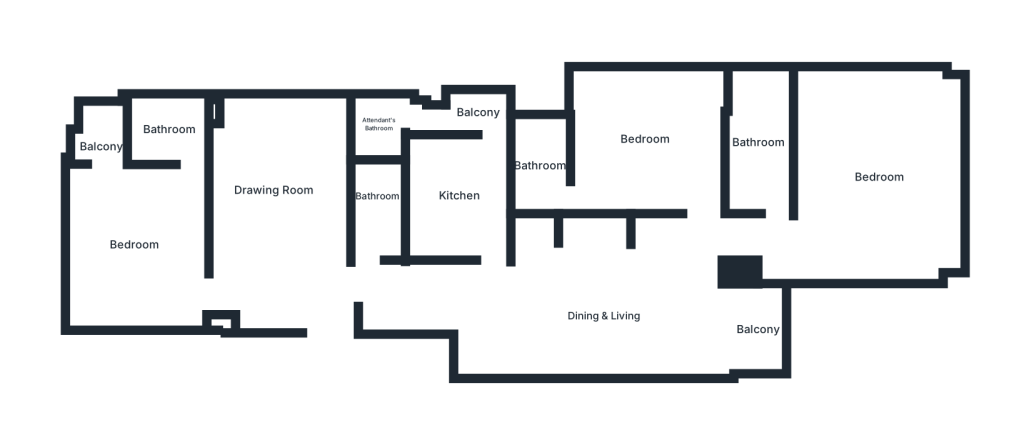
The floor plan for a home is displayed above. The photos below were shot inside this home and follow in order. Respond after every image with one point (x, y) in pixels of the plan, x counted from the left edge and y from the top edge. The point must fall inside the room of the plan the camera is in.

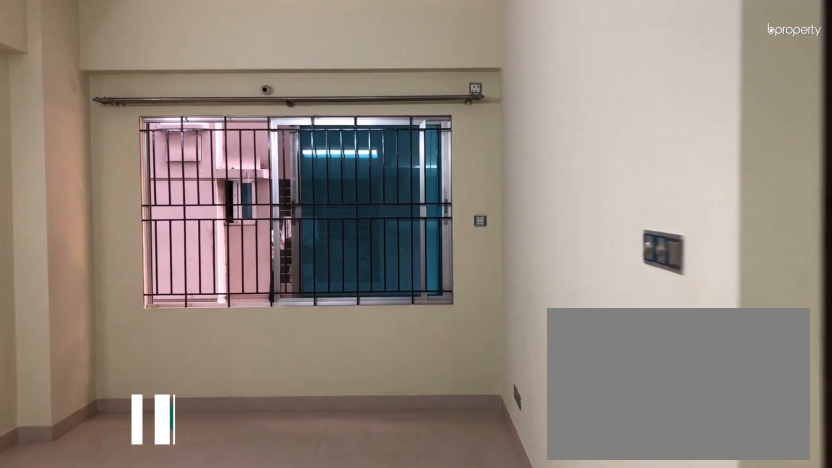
(319, 294)
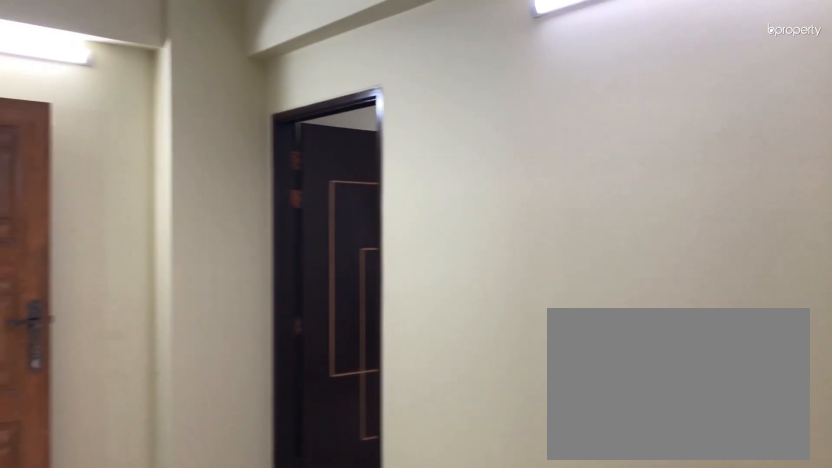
(283, 194)
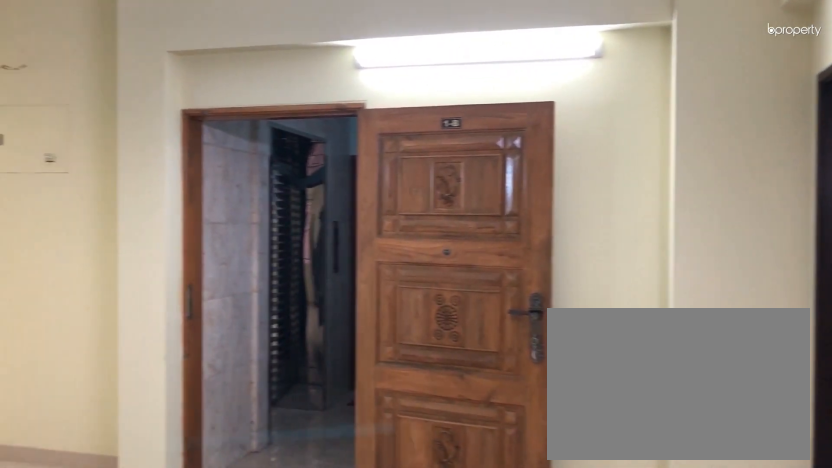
(283, 194)
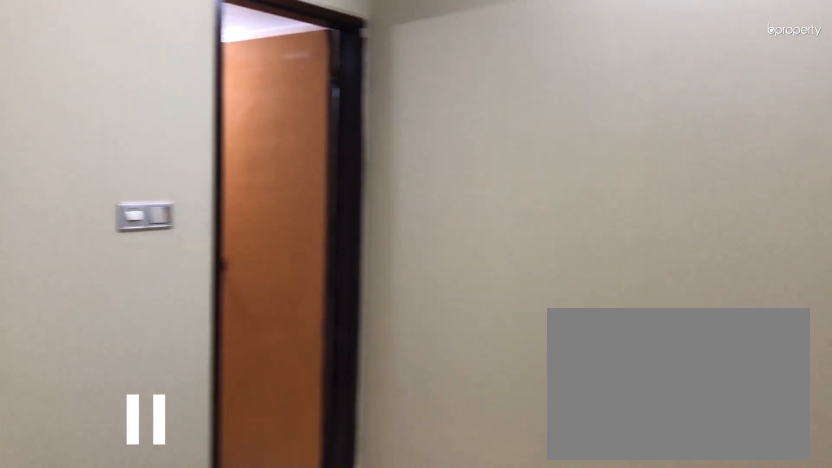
(137, 246)
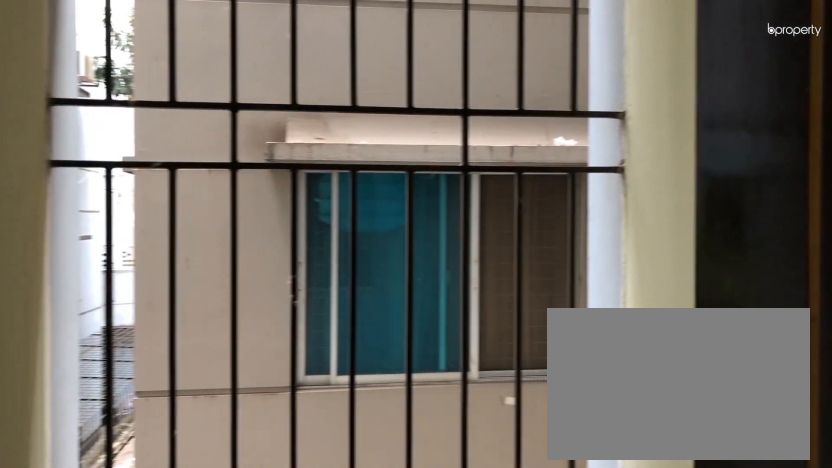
(99, 130)
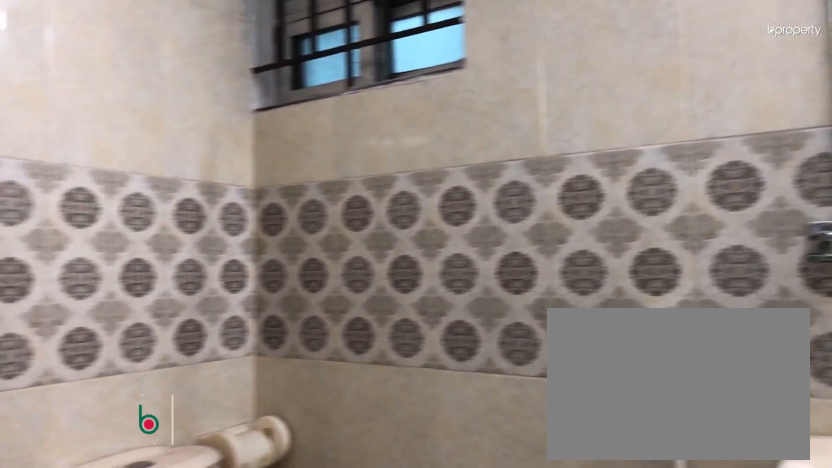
(161, 128)
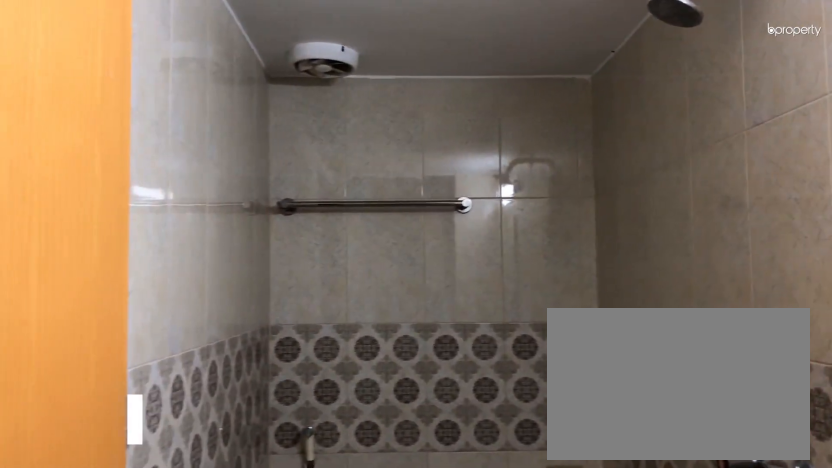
(376, 205)
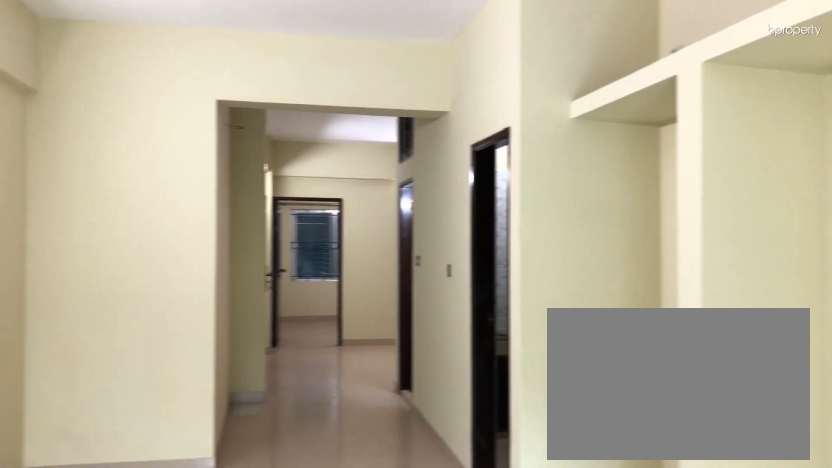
(603, 310)
